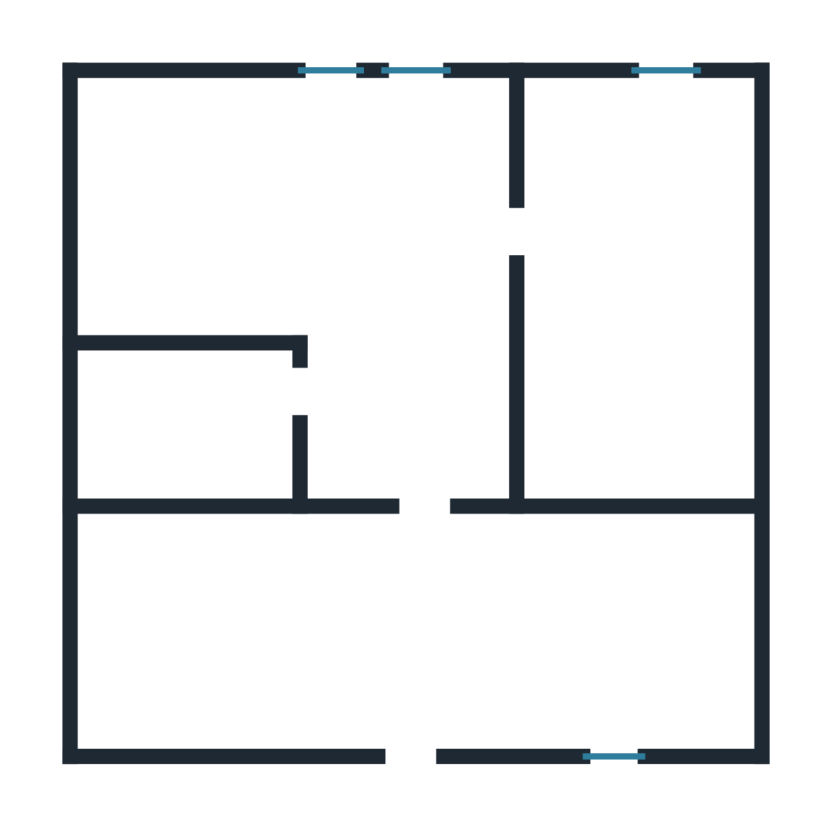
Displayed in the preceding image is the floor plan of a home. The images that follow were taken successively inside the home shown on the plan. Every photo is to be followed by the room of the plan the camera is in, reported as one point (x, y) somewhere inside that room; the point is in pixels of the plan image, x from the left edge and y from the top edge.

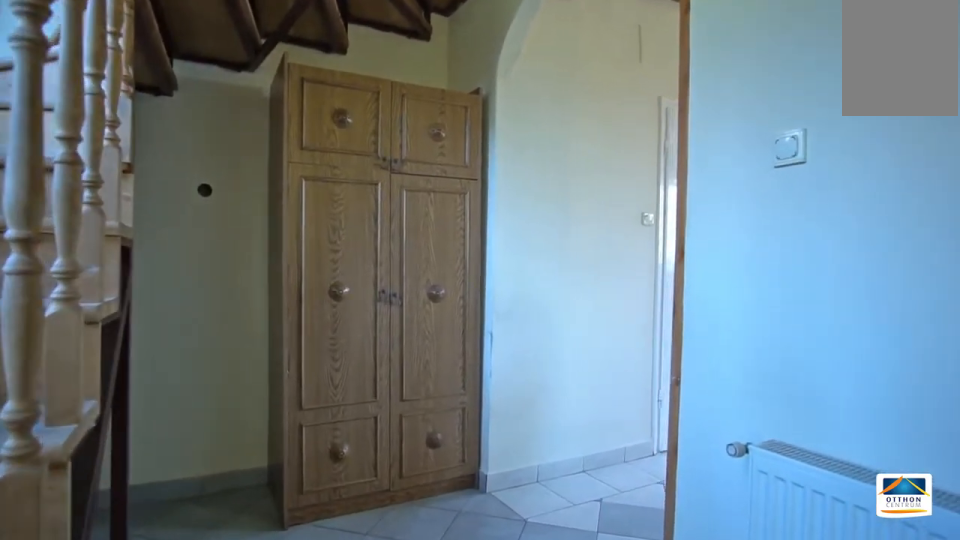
(433, 637)
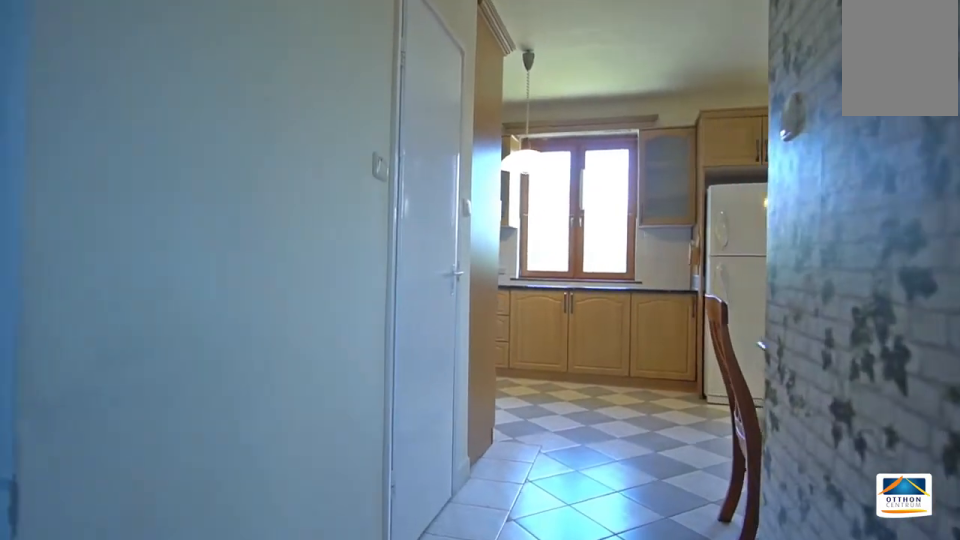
(434, 638)
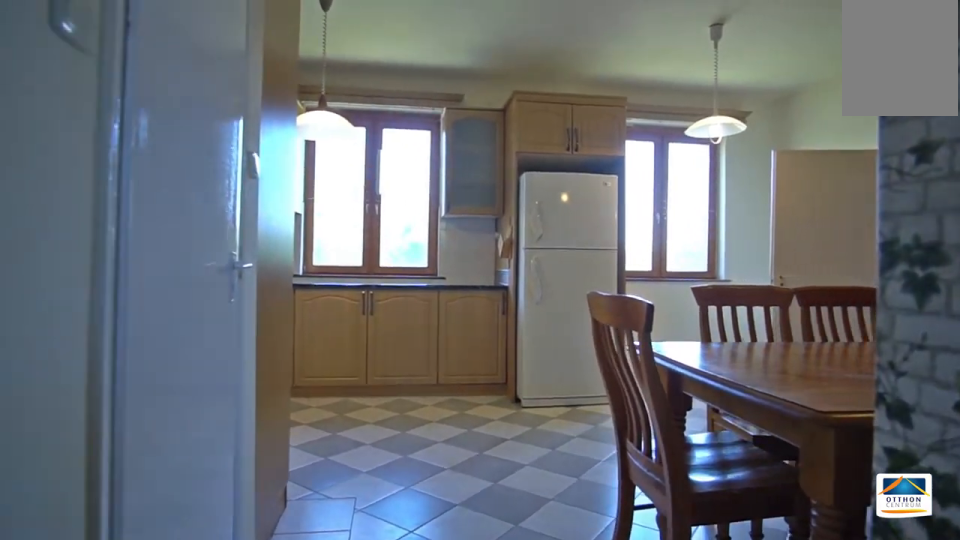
(434, 221)
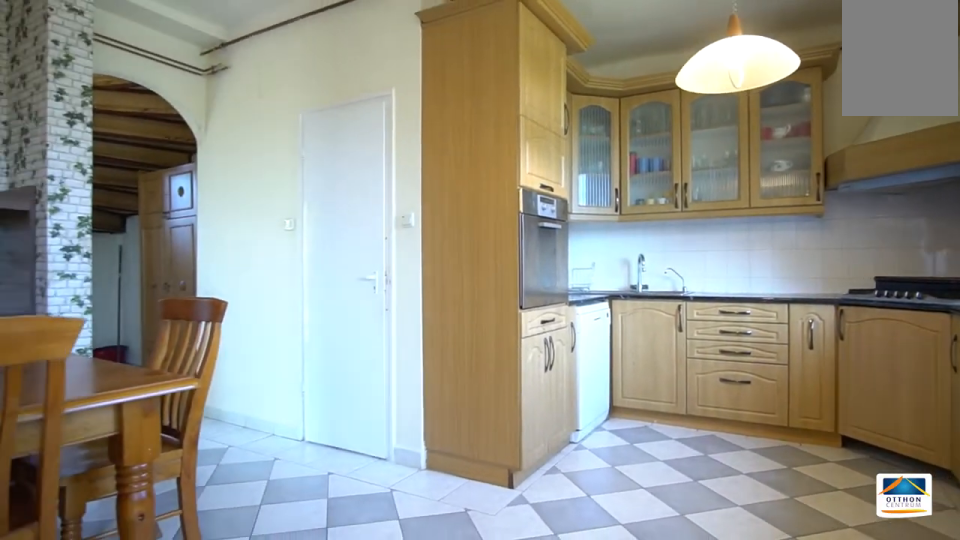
(434, 219)
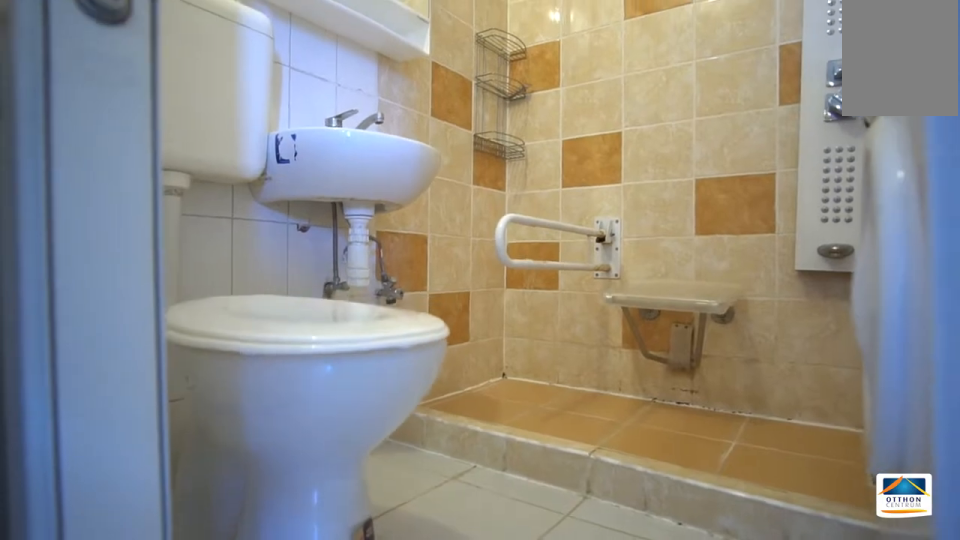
(202, 430)
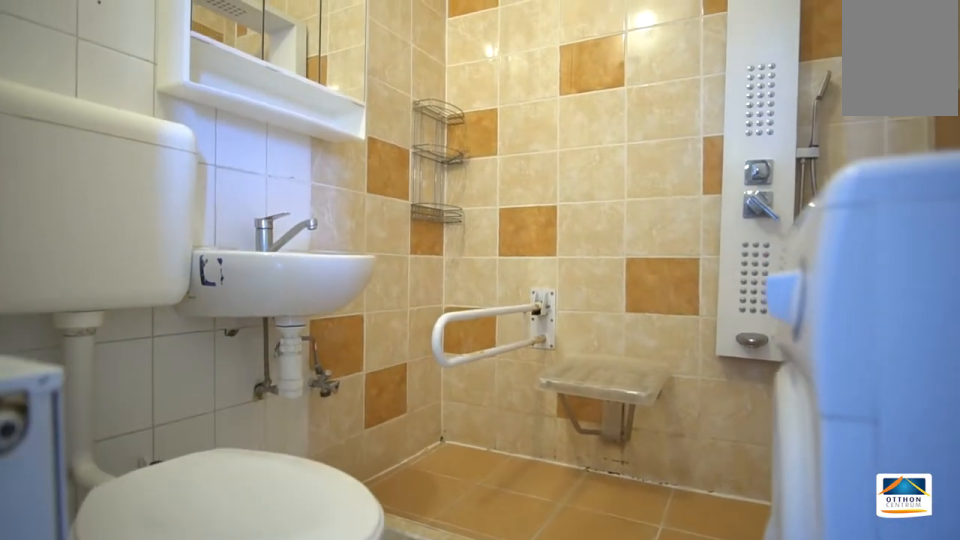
(202, 430)
